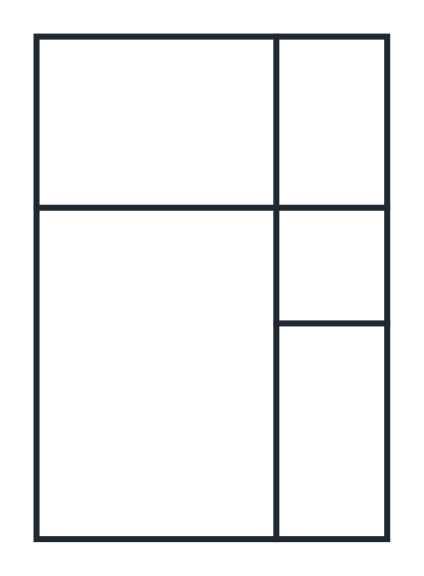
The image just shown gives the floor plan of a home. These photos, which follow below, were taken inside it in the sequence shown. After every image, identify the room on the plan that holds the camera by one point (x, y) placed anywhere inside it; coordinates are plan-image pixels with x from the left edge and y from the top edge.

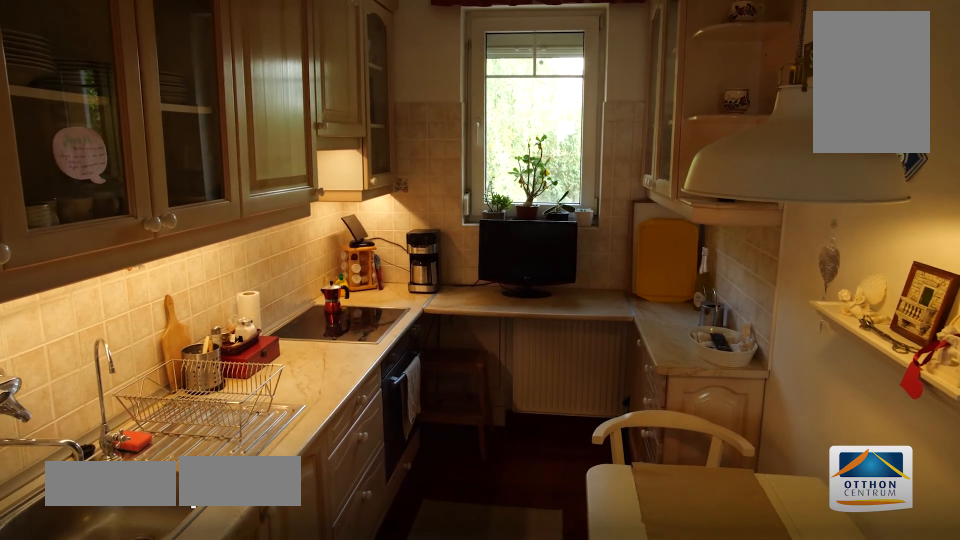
(326, 426)
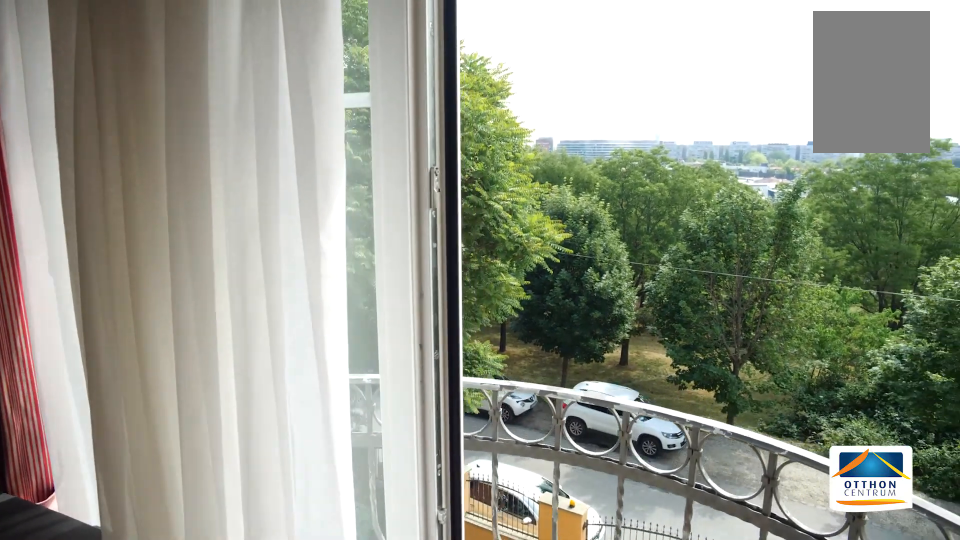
(164, 375)
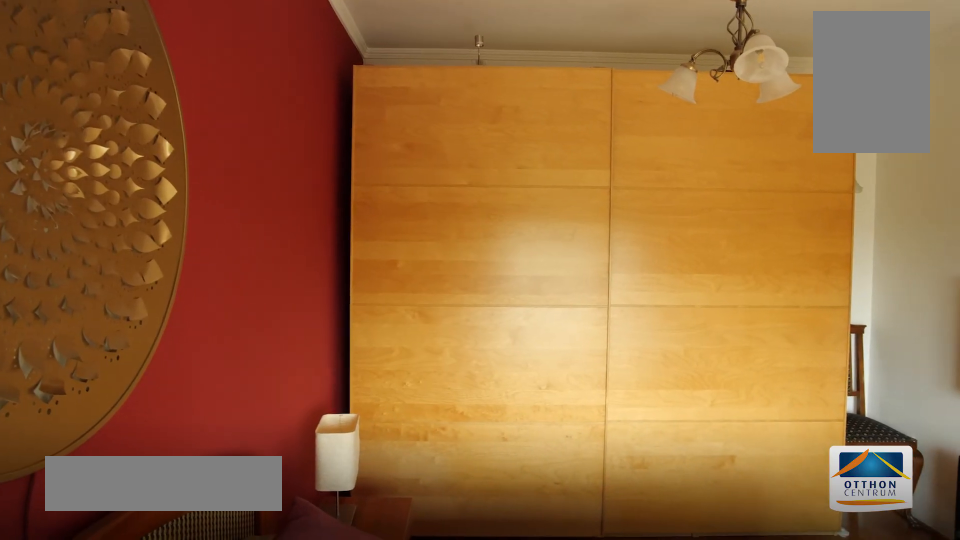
(164, 128)
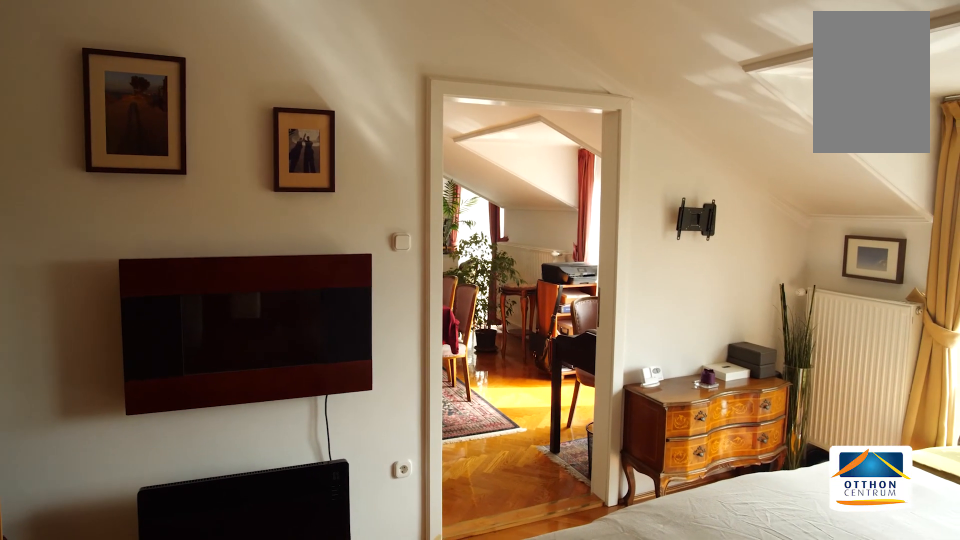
(164, 128)
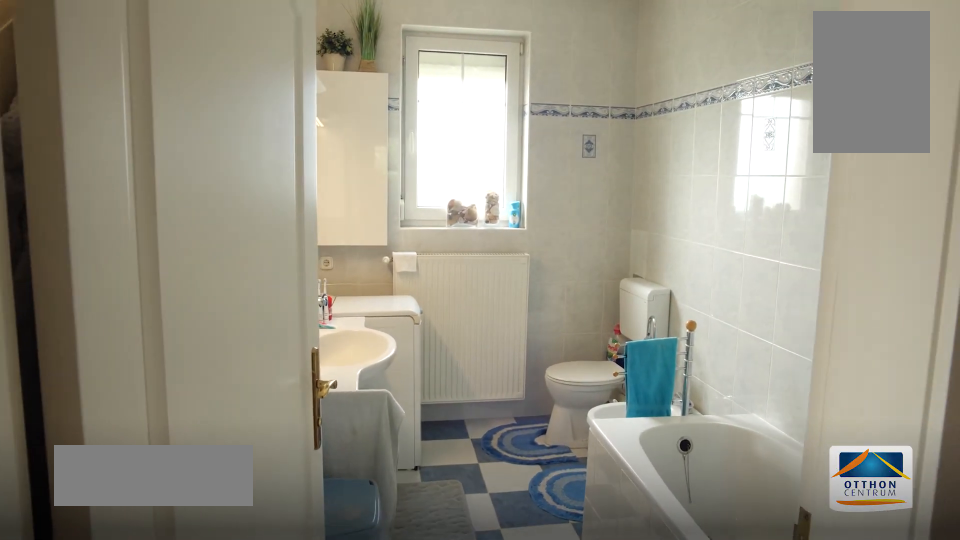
(330, 128)
